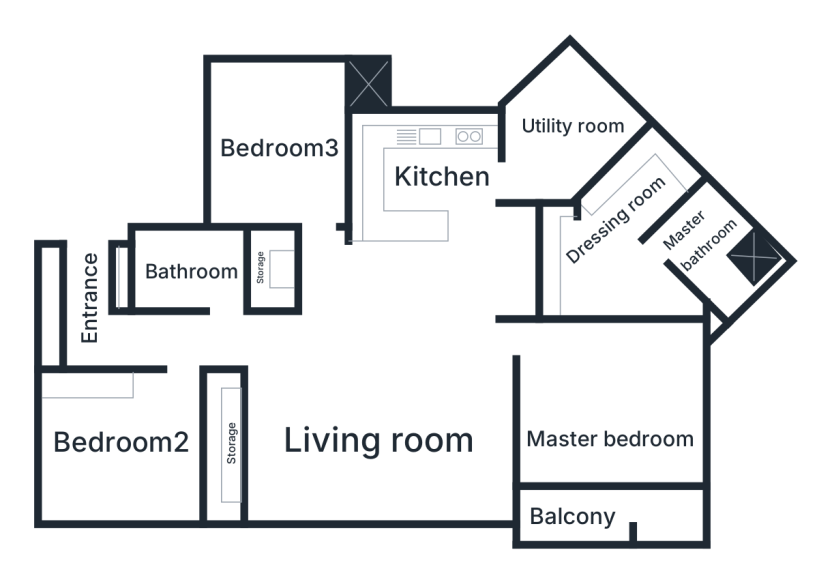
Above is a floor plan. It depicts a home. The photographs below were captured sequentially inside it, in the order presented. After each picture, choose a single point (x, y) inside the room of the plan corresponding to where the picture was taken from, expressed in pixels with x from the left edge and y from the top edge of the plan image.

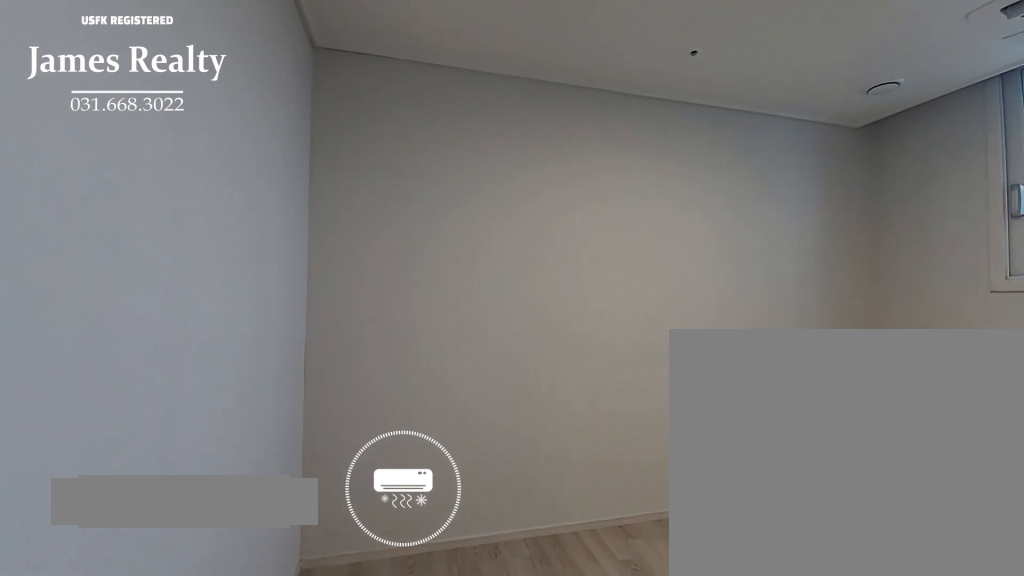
(293, 132)
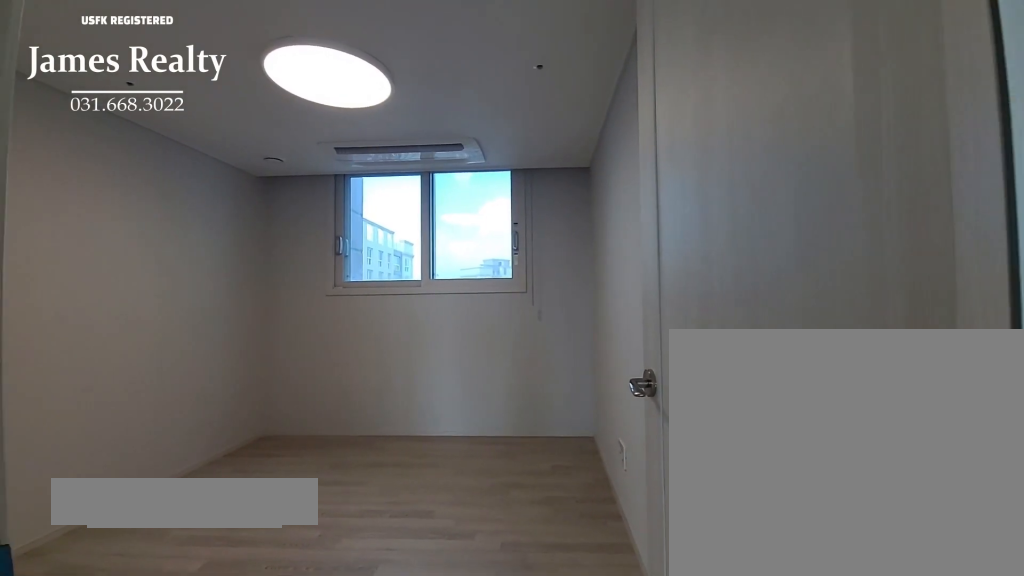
(293, 132)
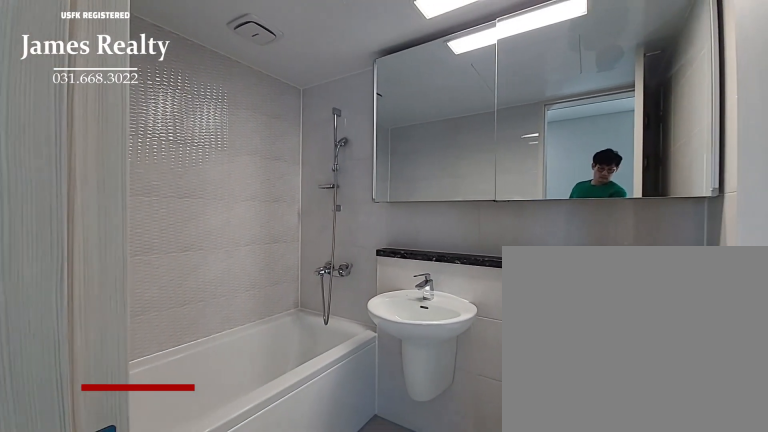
(198, 258)
